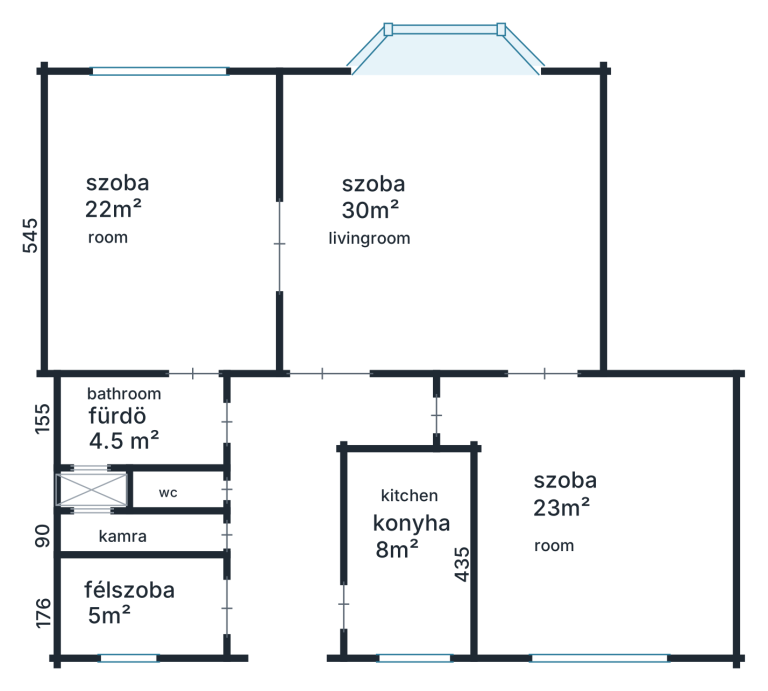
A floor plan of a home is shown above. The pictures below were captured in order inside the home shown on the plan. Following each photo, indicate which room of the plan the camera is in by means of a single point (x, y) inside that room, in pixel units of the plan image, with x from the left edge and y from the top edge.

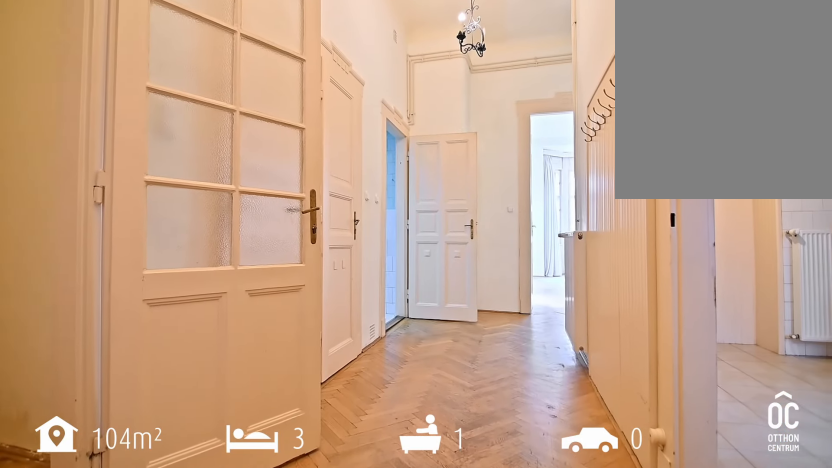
(284, 450)
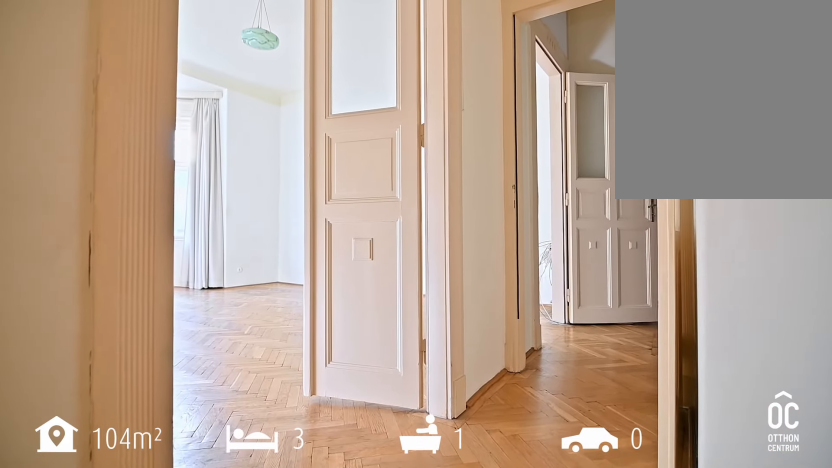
(284, 451)
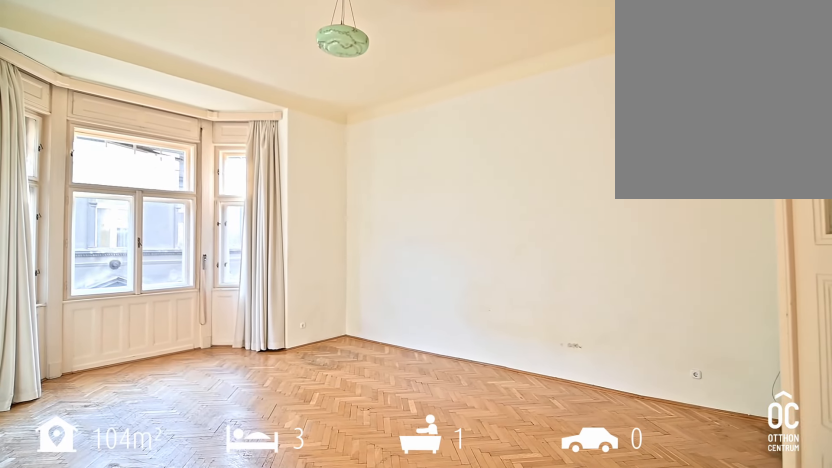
(438, 210)
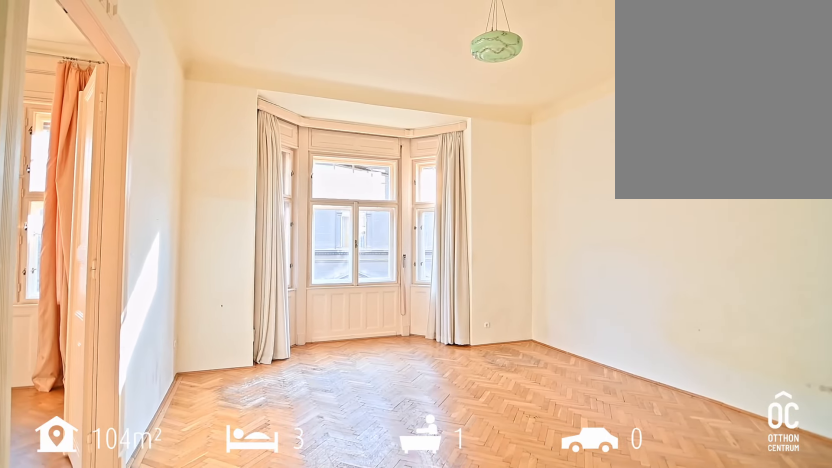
(438, 210)
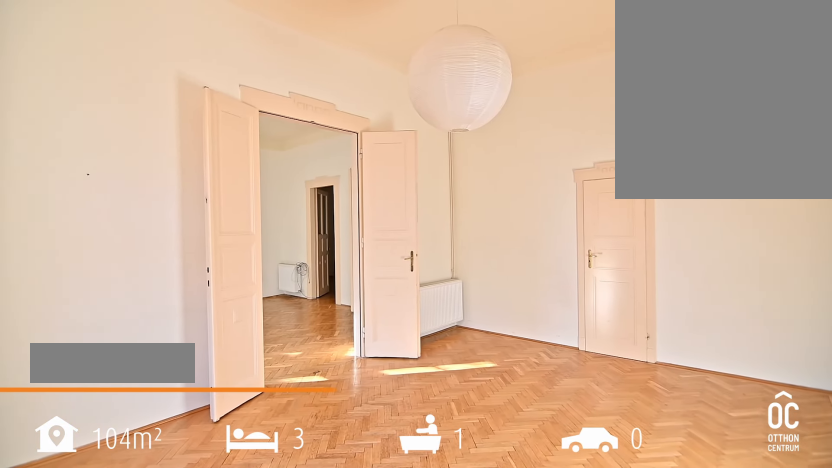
(154, 229)
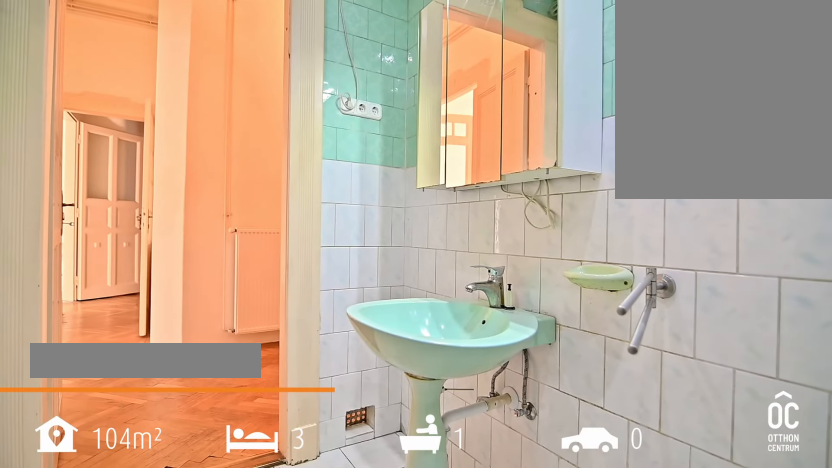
(139, 419)
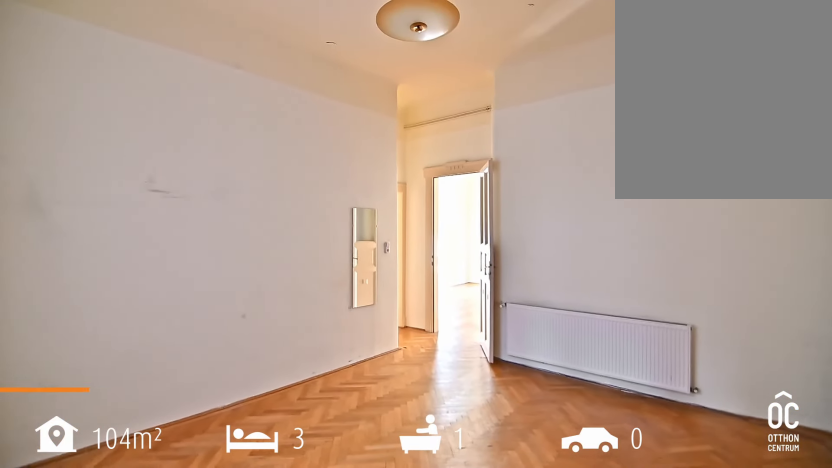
(604, 520)
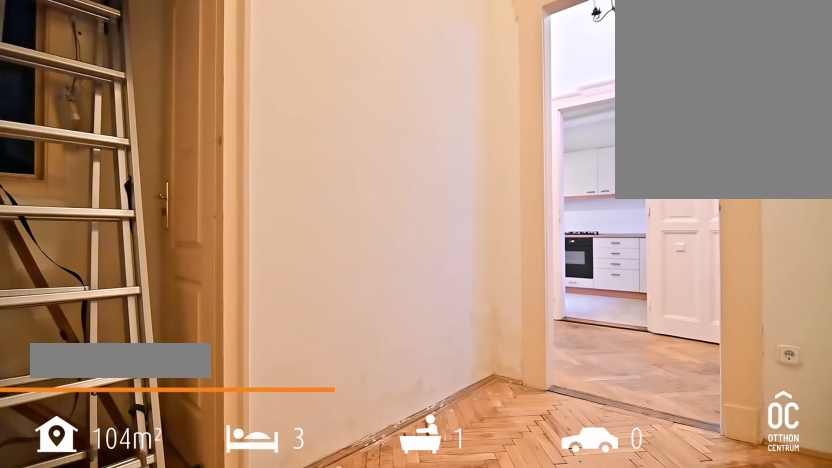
(141, 603)
